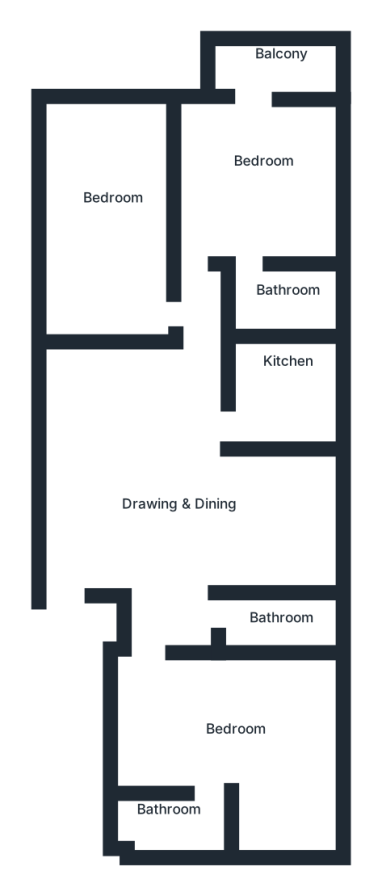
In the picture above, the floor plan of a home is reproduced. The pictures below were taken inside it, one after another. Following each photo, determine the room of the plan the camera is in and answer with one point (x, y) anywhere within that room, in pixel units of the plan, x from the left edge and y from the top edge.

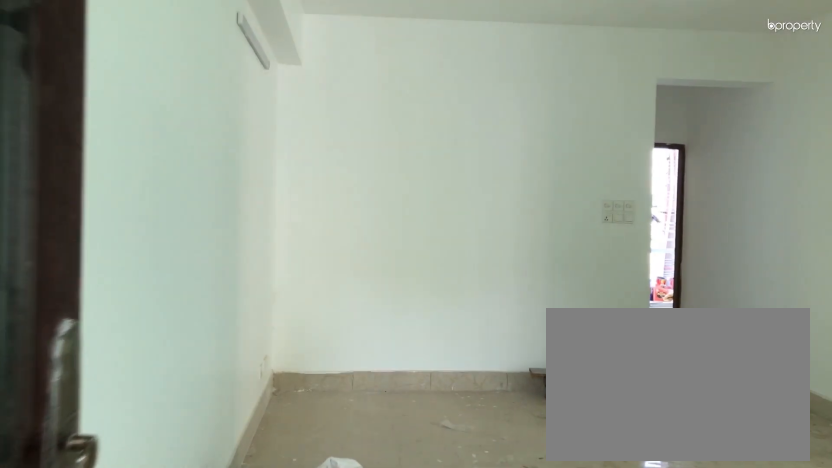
(157, 505)
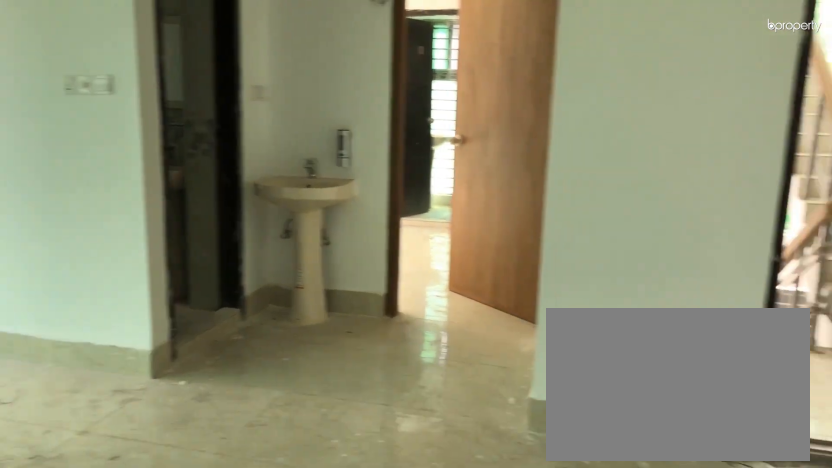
(157, 505)
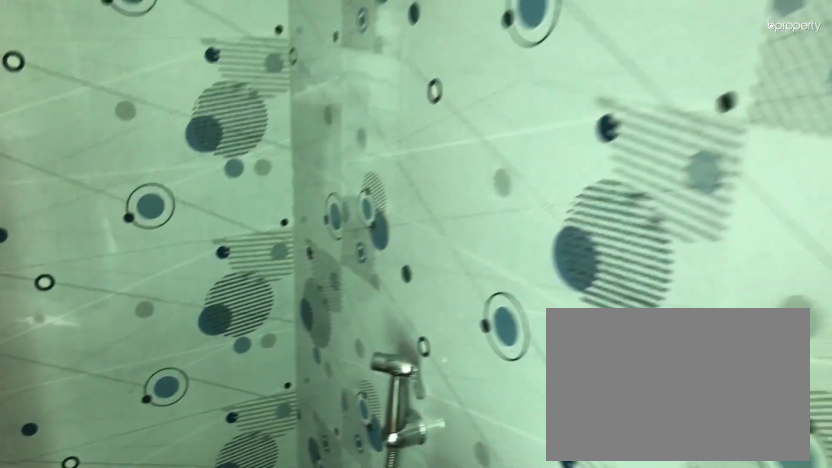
(194, 812)
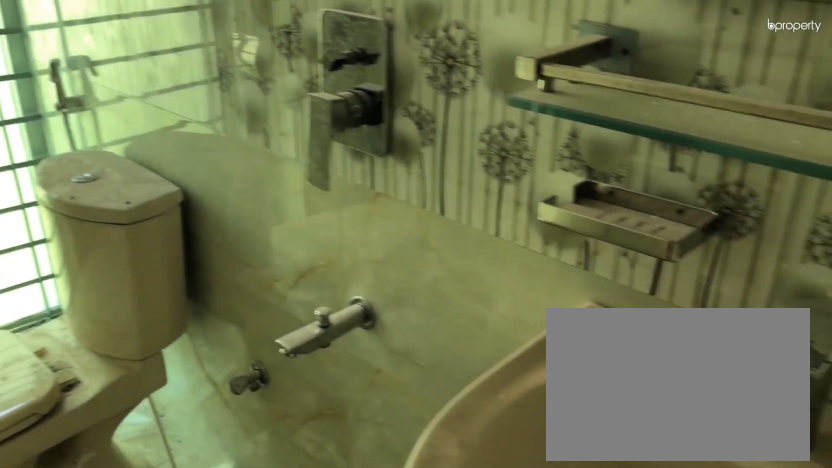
(270, 620)
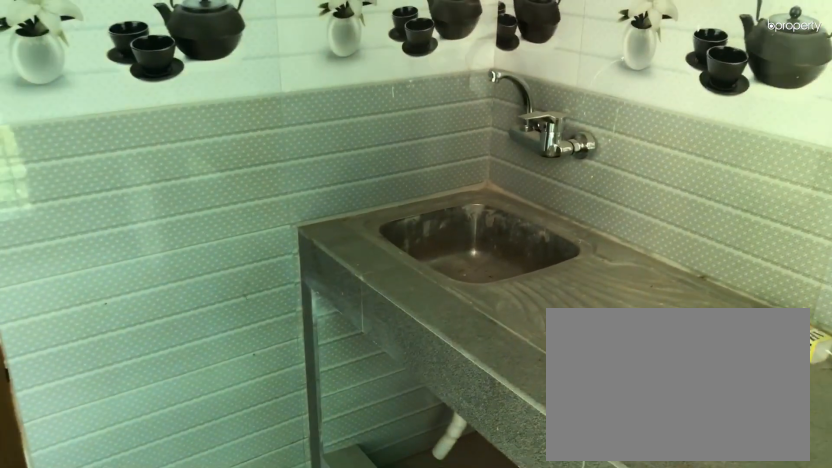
(274, 393)
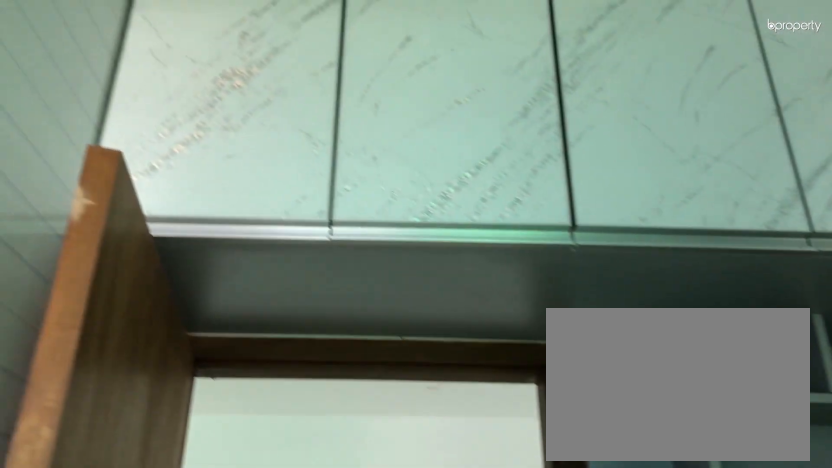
(274, 393)
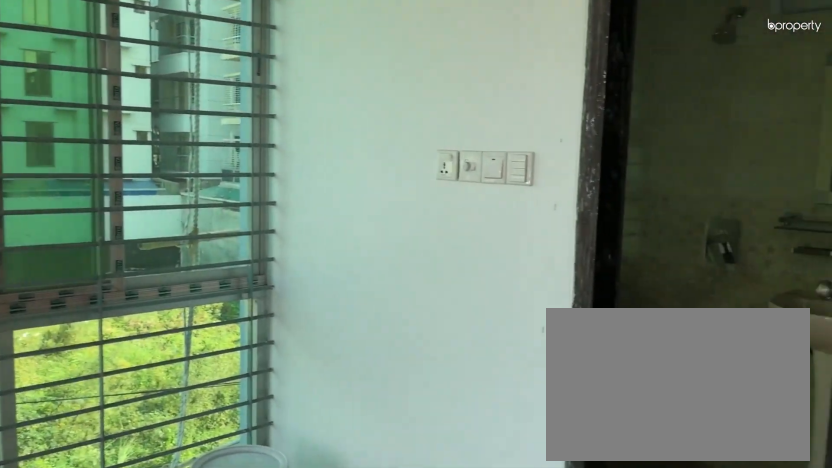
(248, 185)
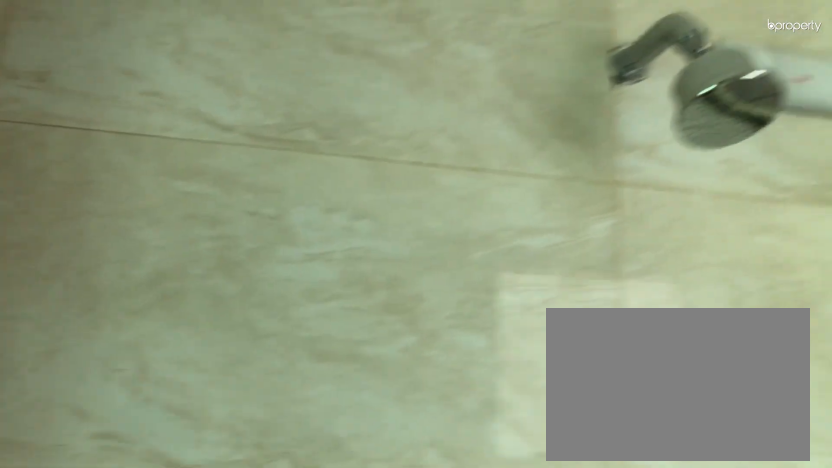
(279, 296)
